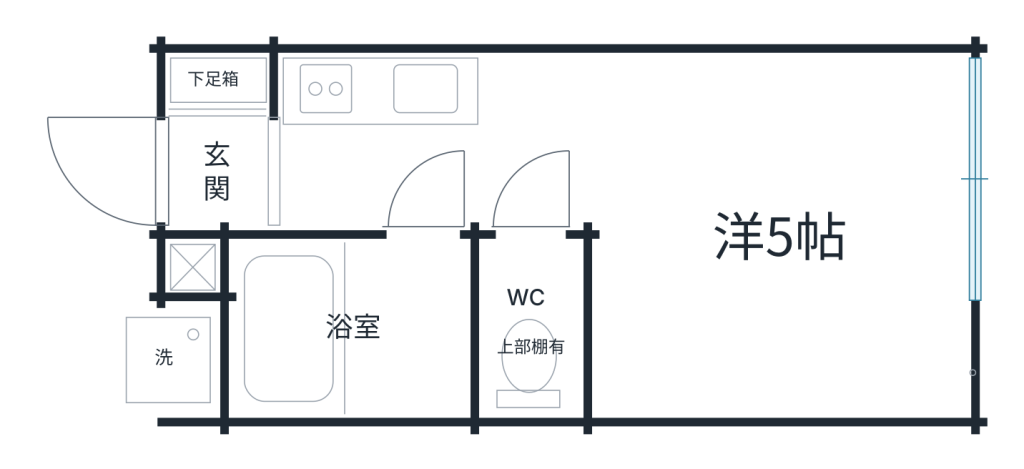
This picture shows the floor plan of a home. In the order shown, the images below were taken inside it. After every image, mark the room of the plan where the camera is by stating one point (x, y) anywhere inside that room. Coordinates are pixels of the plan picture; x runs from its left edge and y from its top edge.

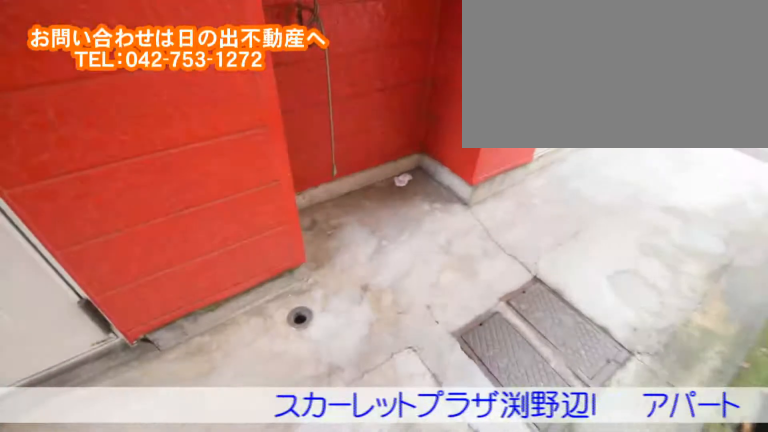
(128, 370)
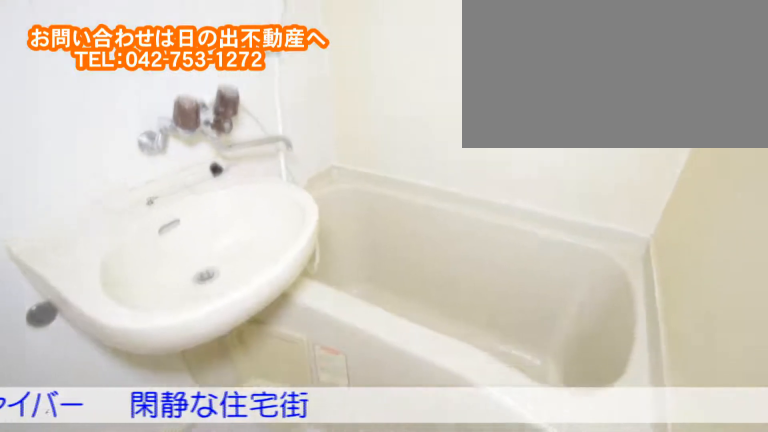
(408, 313)
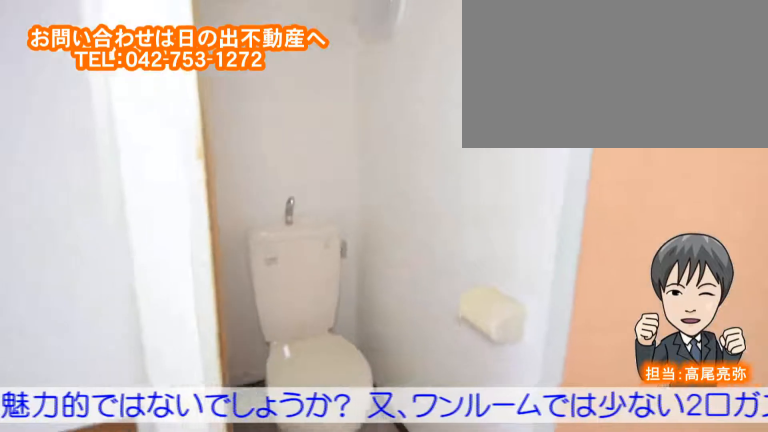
(531, 329)
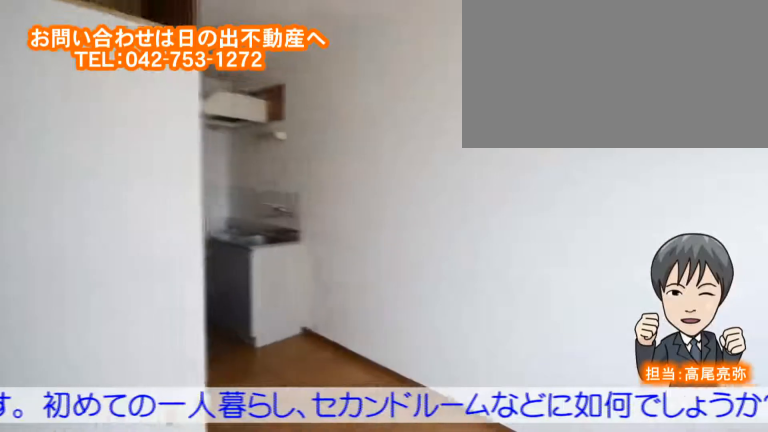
(792, 284)
